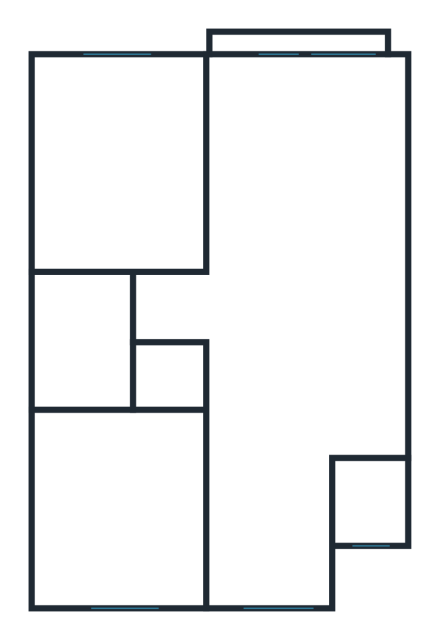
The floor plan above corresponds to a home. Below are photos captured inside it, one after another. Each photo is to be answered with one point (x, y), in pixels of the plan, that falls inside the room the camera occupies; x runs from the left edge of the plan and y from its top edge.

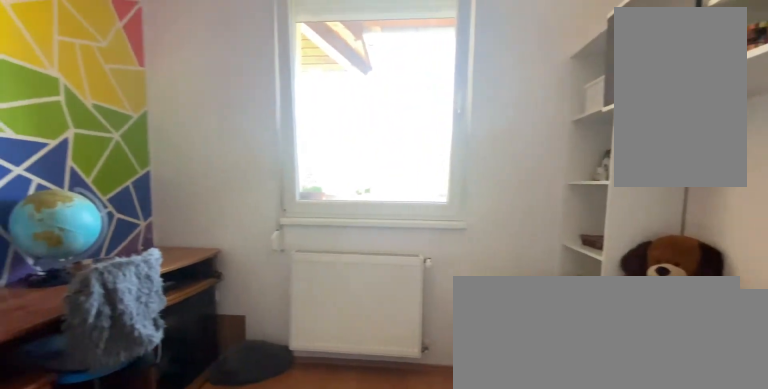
(133, 512)
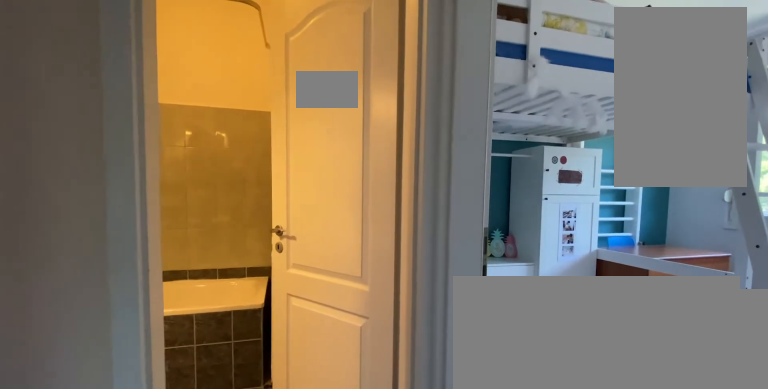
(176, 307)
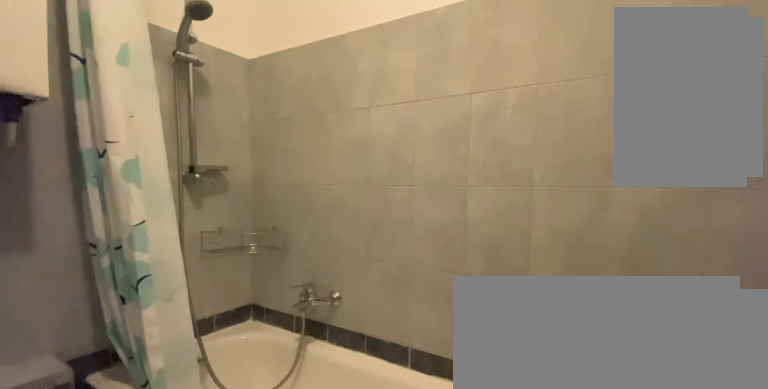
(88, 338)
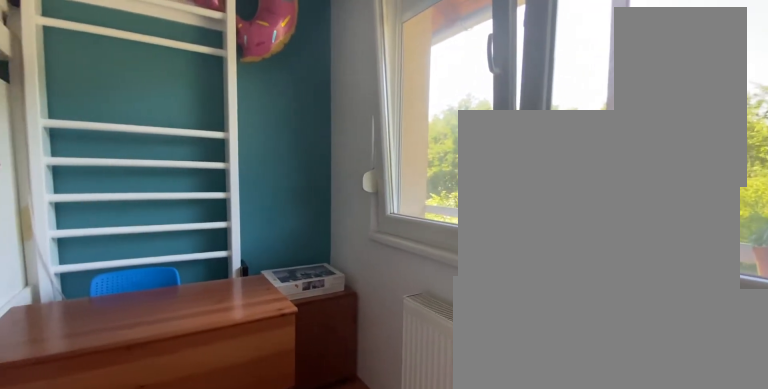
(133, 178)
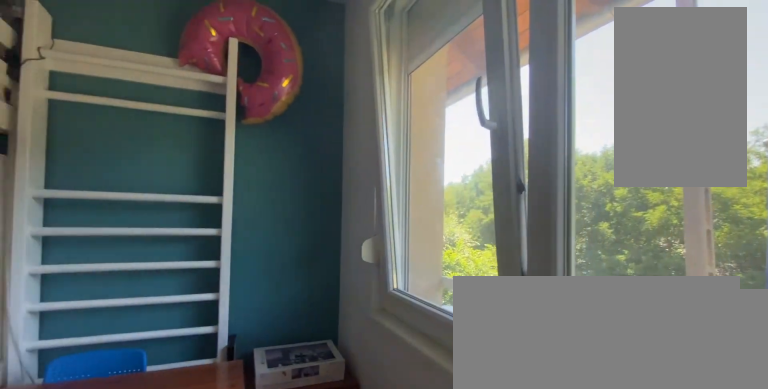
(132, 178)
